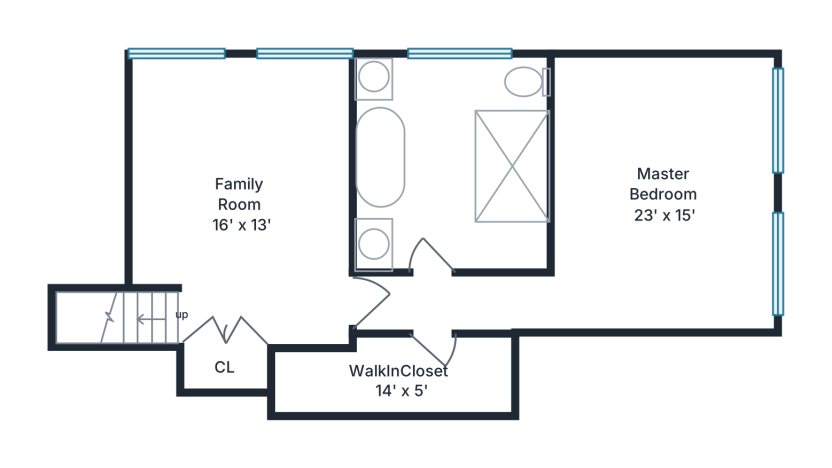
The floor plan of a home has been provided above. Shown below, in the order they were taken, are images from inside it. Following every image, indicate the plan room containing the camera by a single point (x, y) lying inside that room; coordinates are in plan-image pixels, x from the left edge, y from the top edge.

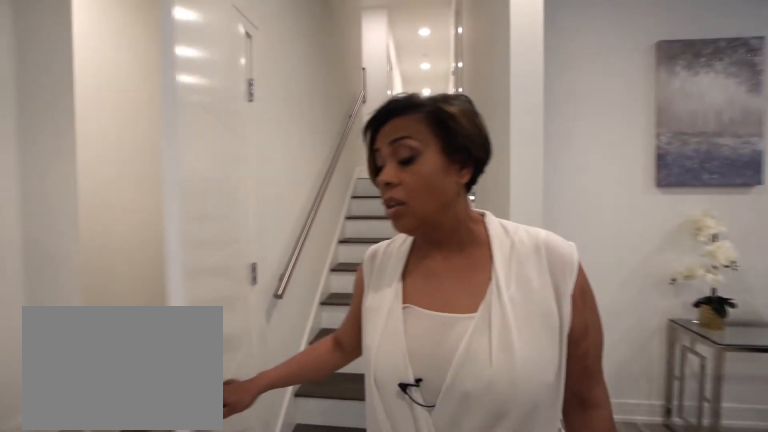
(243, 197)
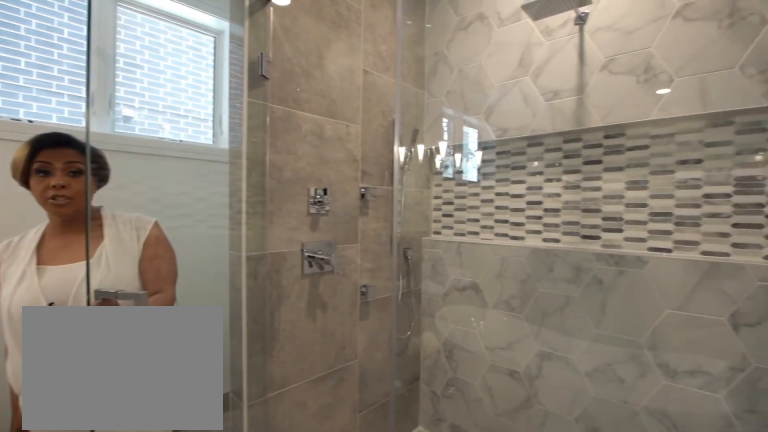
(452, 165)
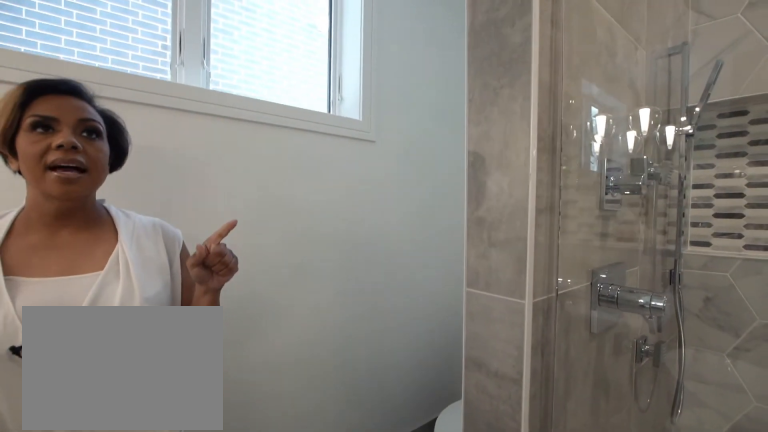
(452, 165)
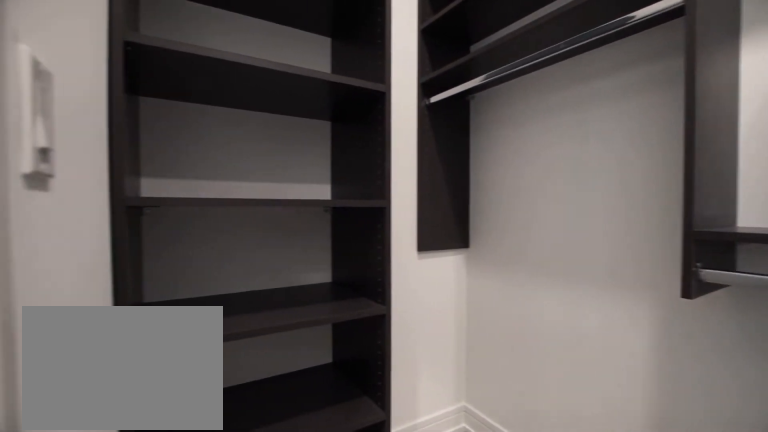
(396, 376)
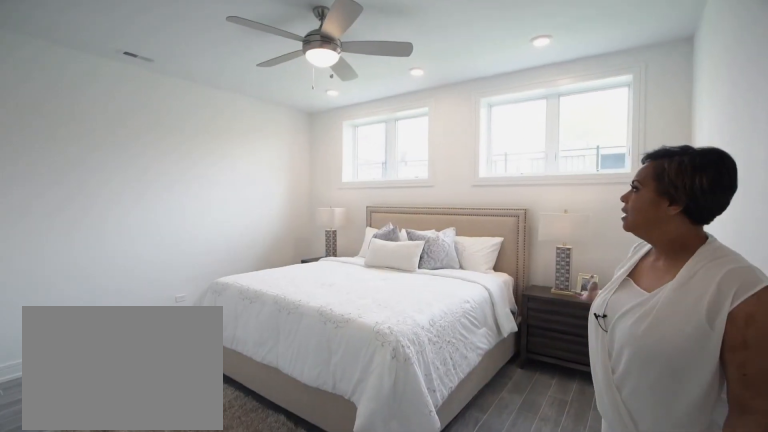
(666, 192)
